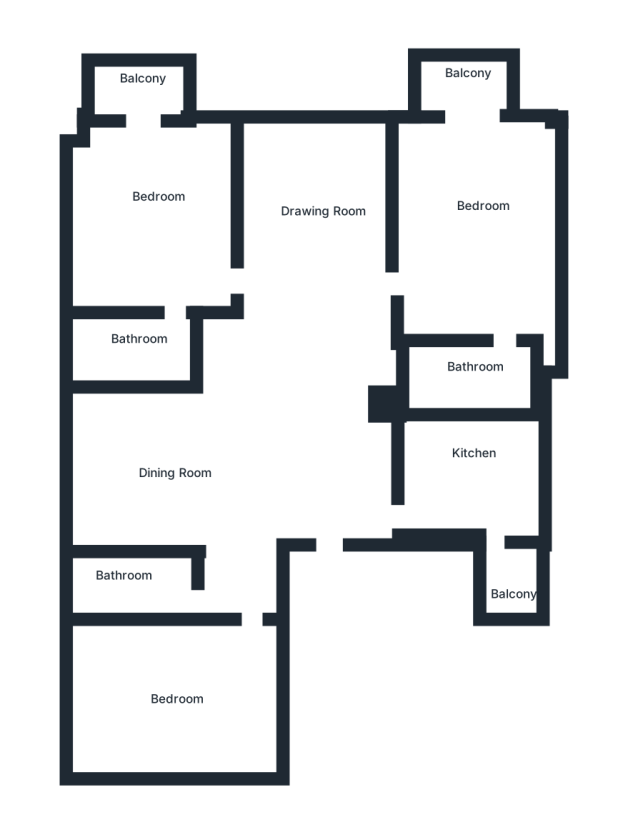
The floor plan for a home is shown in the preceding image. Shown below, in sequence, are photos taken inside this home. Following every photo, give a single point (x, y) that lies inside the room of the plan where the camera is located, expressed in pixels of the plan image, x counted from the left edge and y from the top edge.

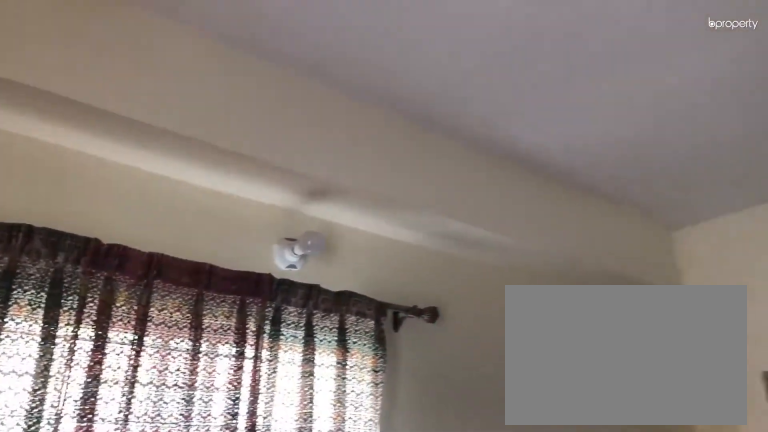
(498, 246)
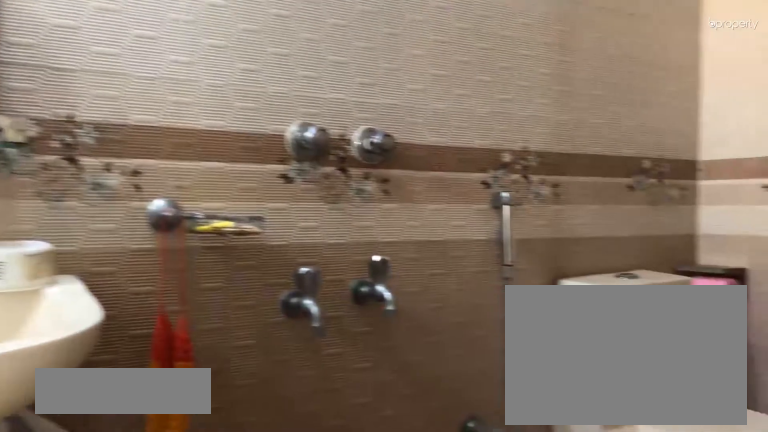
(484, 383)
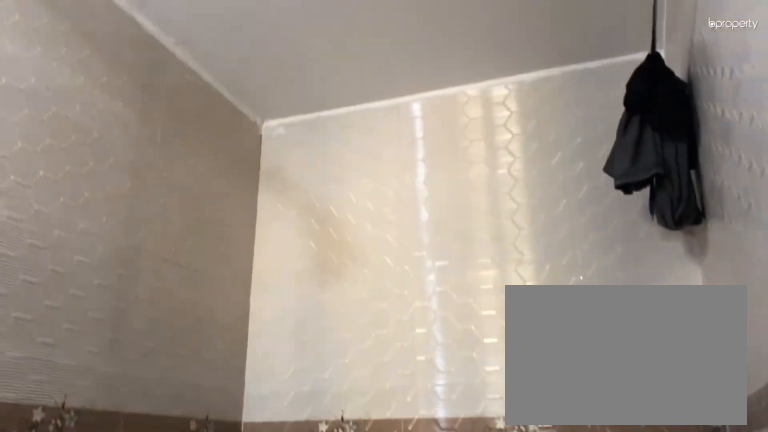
(484, 383)
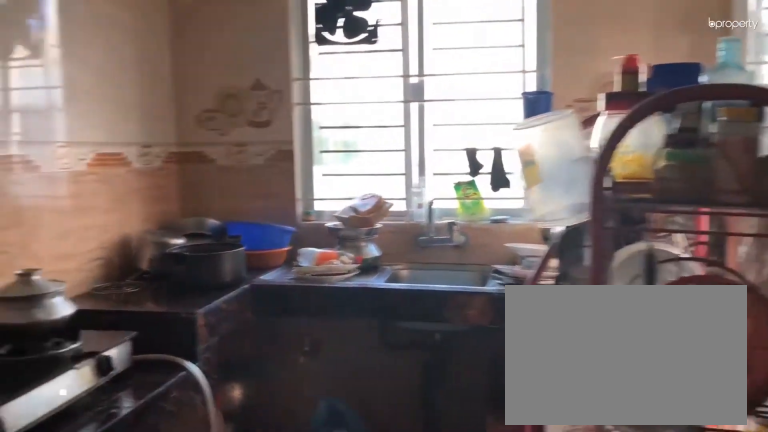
(481, 484)
